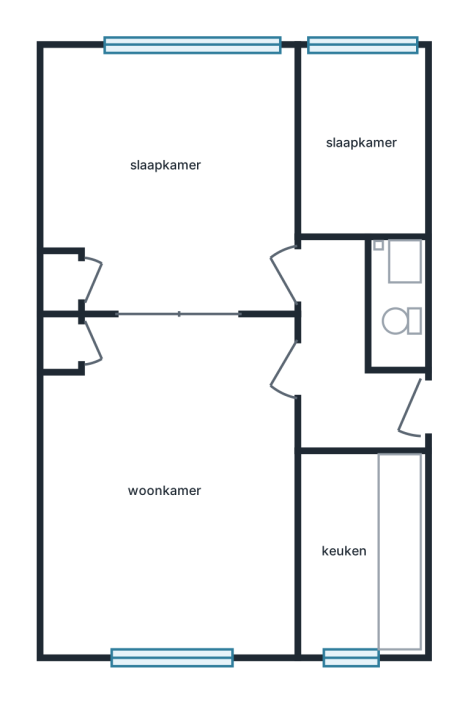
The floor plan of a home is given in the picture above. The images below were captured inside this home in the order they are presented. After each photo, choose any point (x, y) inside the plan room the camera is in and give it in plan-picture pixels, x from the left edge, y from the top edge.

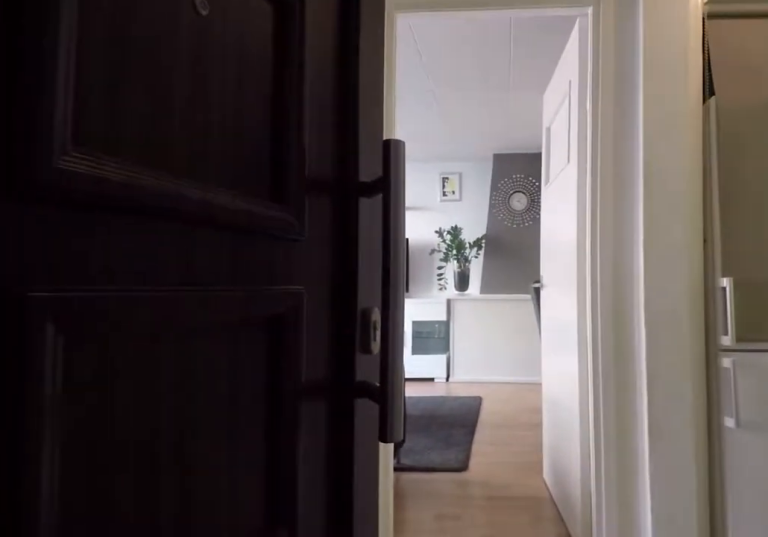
(348, 360)
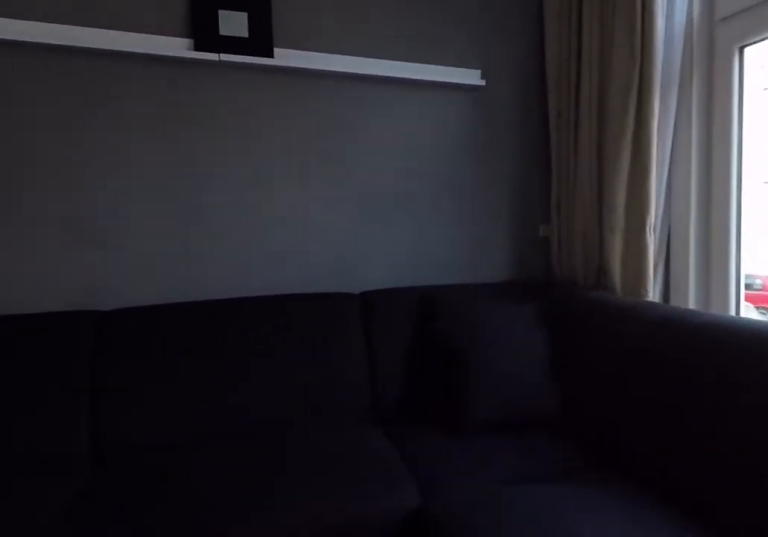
(174, 487)
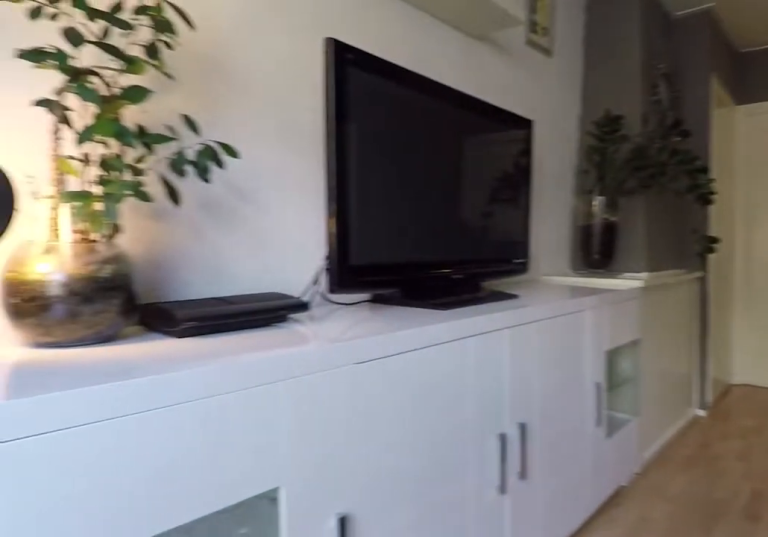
(174, 487)
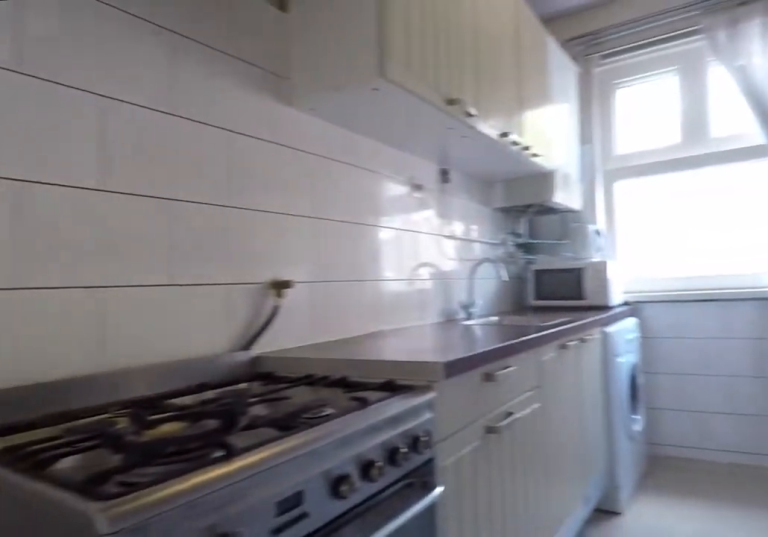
(360, 552)
